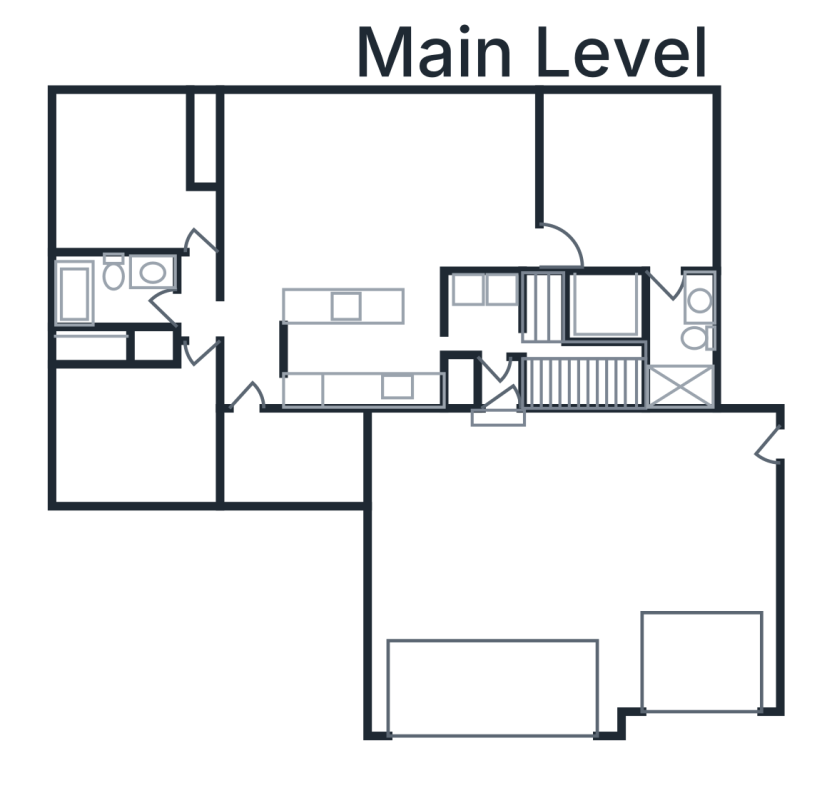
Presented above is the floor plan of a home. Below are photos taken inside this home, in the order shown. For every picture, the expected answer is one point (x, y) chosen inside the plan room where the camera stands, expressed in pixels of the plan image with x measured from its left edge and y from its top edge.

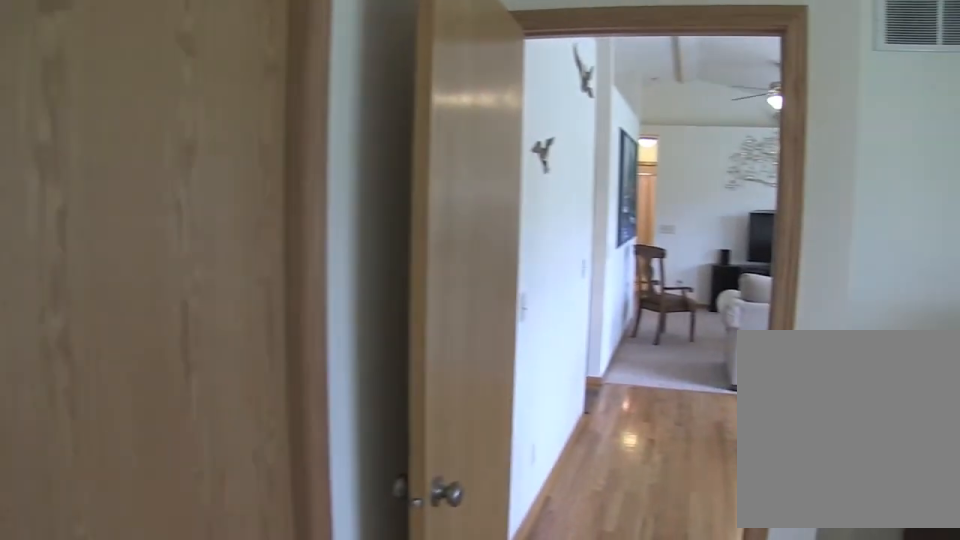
(627, 181)
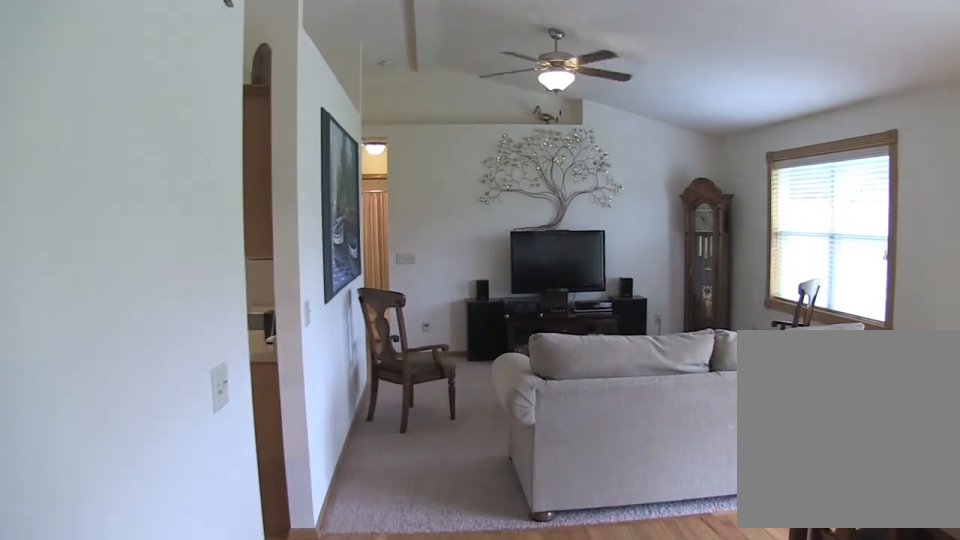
(488, 181)
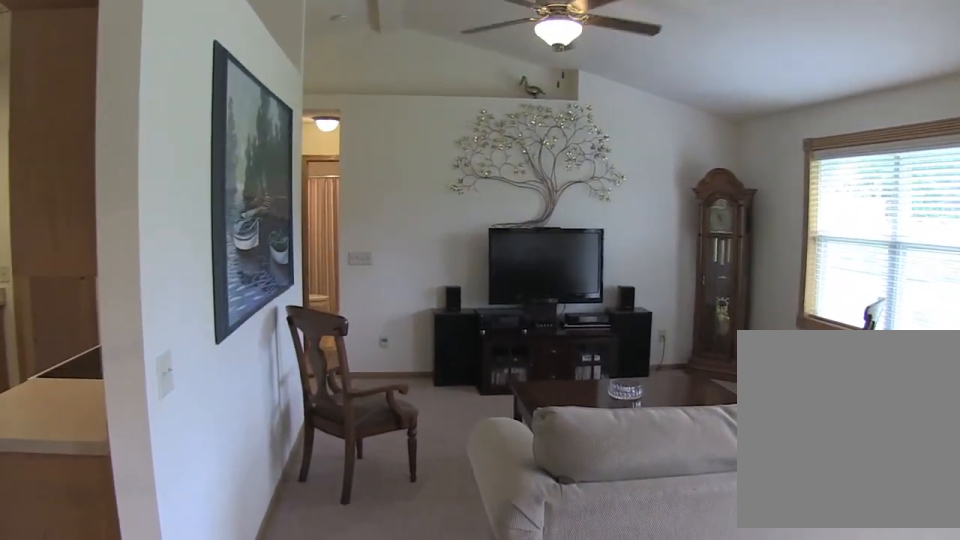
(335, 190)
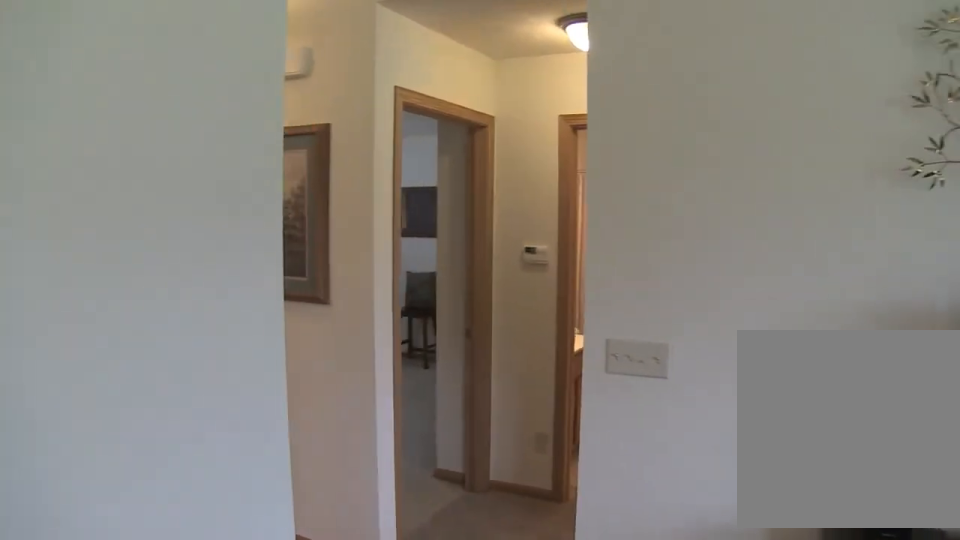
(335, 190)
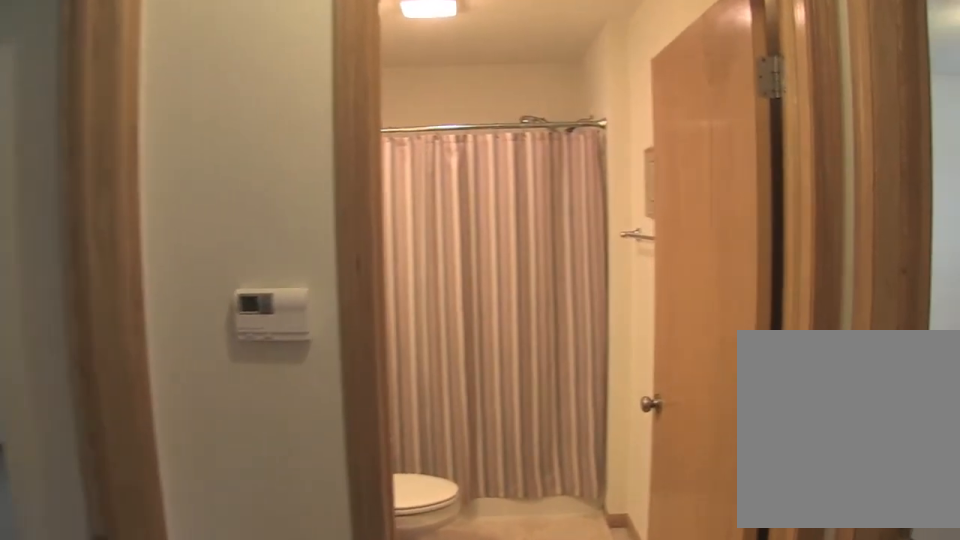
(199, 297)
